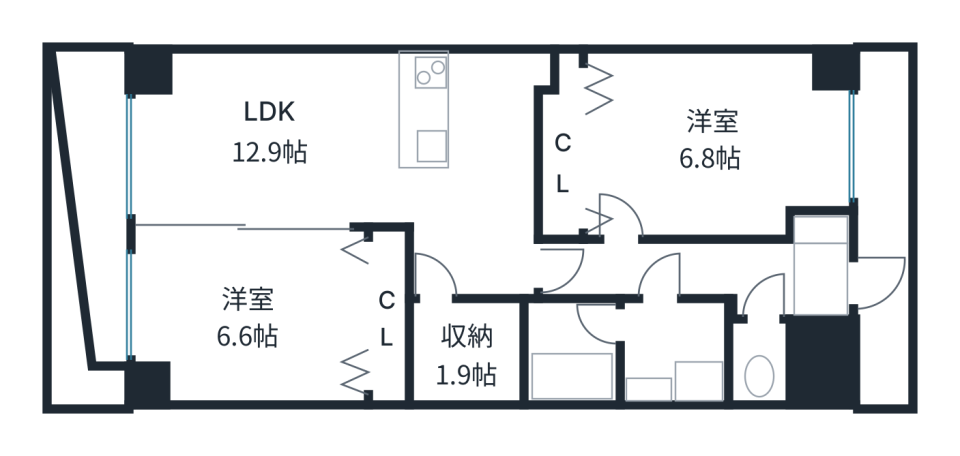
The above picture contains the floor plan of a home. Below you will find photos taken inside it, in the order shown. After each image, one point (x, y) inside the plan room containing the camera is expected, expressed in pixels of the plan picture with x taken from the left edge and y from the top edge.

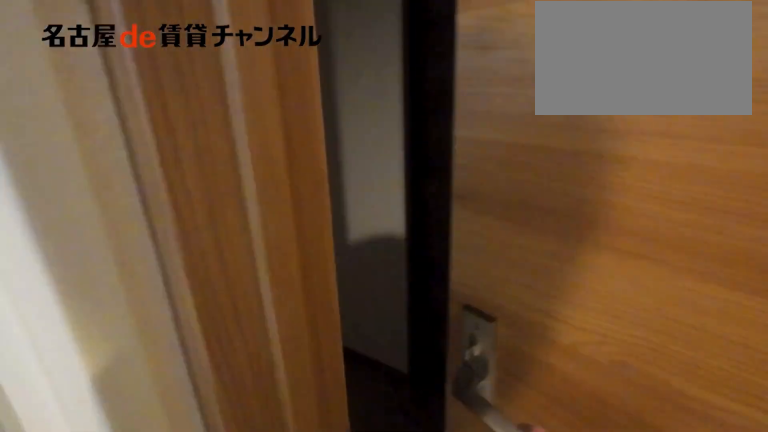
(674, 271)
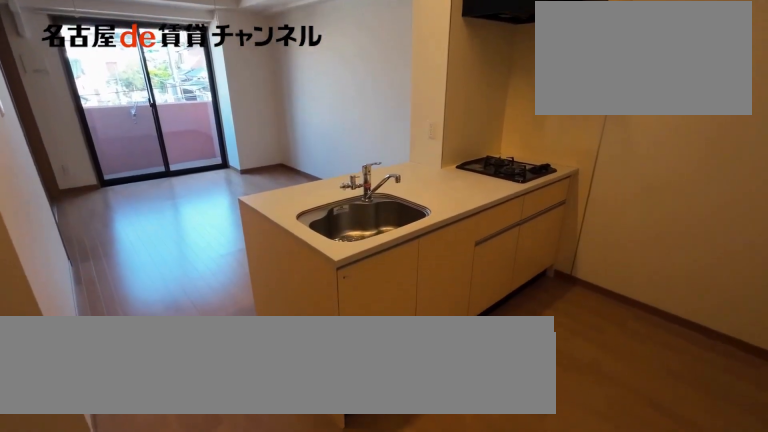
(477, 109)
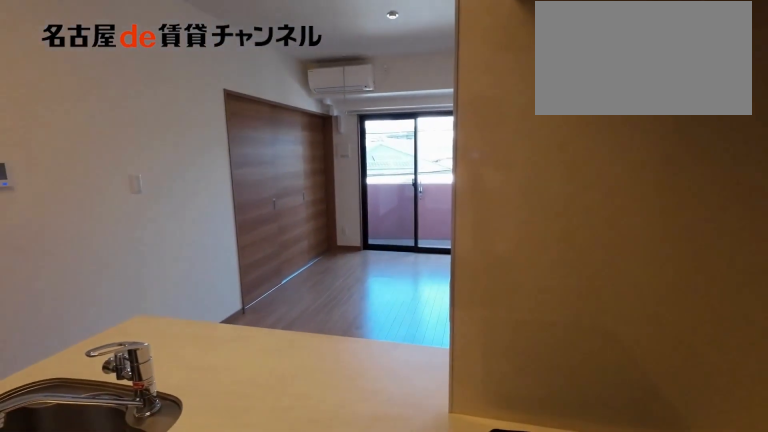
(477, 109)
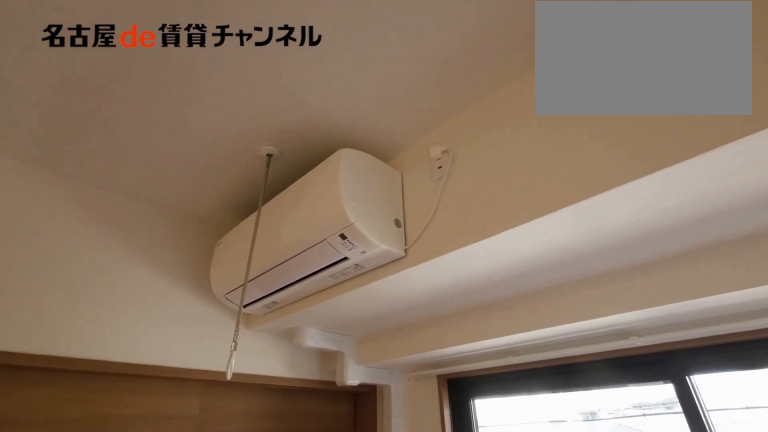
(353, 151)
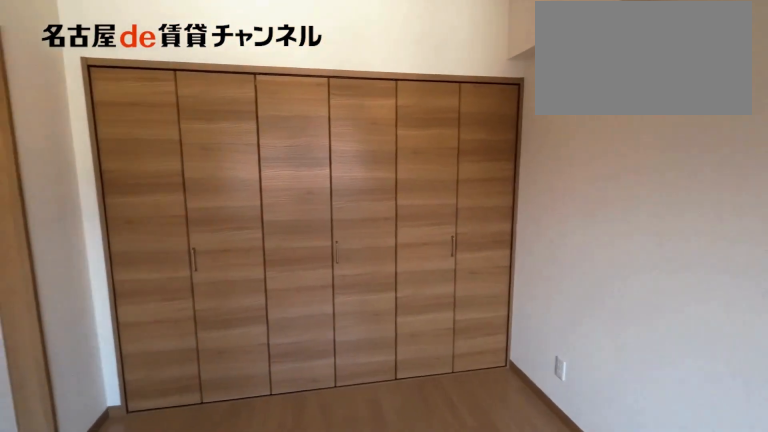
(253, 314)
